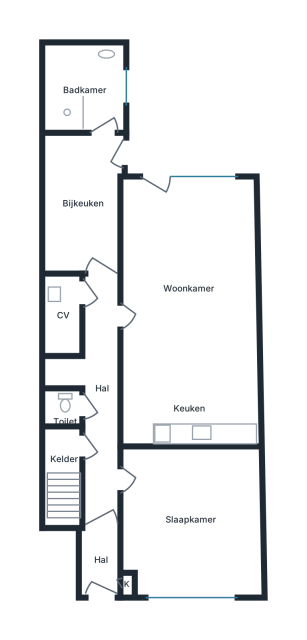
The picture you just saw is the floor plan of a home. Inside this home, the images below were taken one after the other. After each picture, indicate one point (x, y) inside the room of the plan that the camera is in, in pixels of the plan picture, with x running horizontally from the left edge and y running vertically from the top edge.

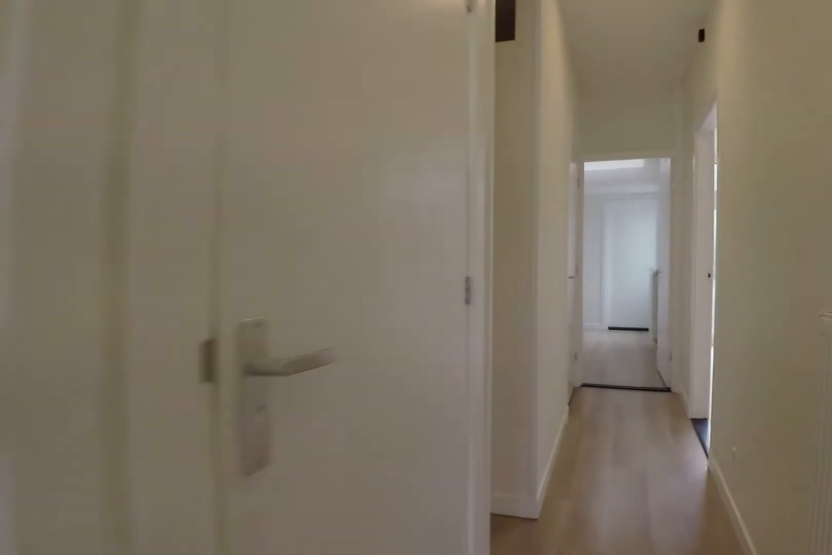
(97, 397)
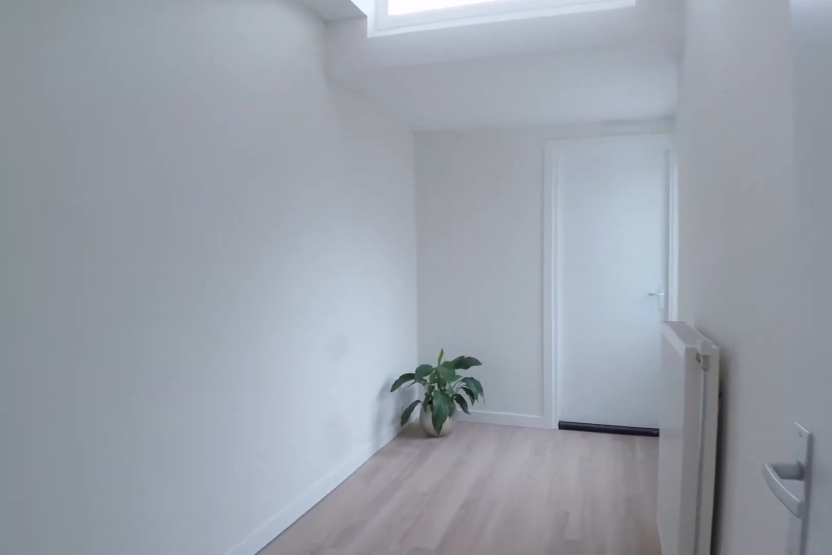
(83, 202)
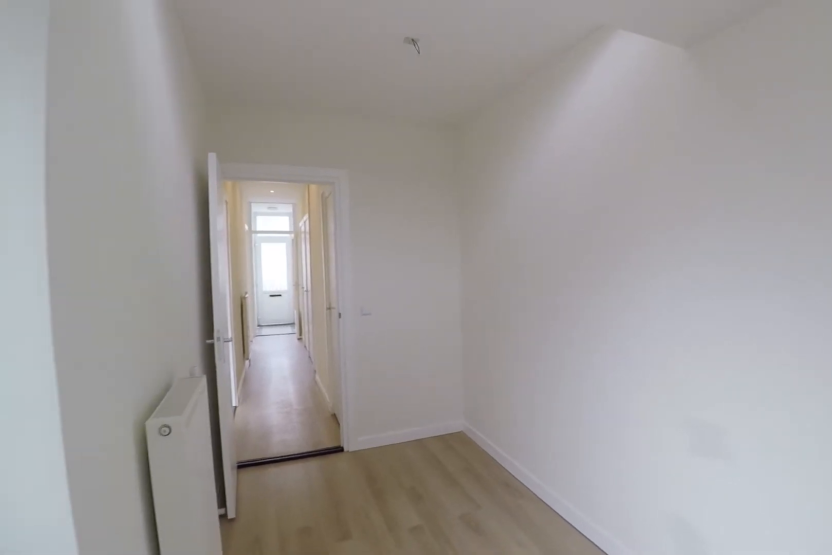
(83, 202)
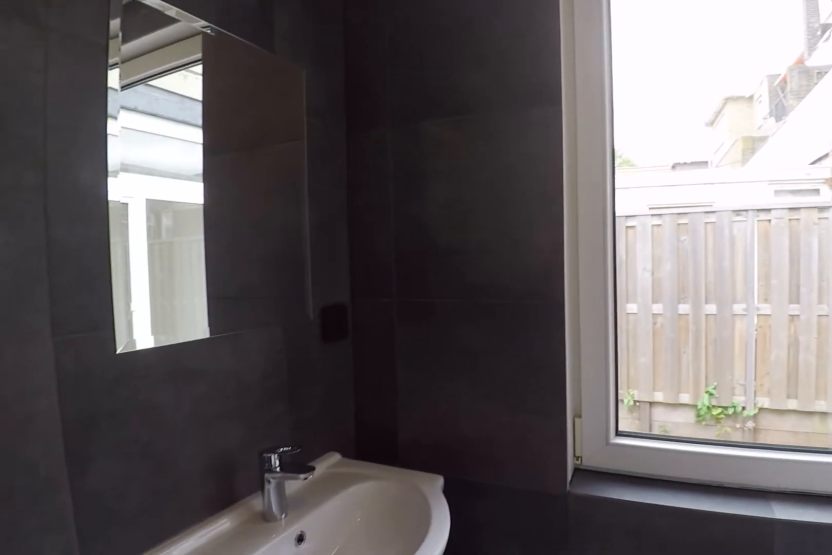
(84, 90)
